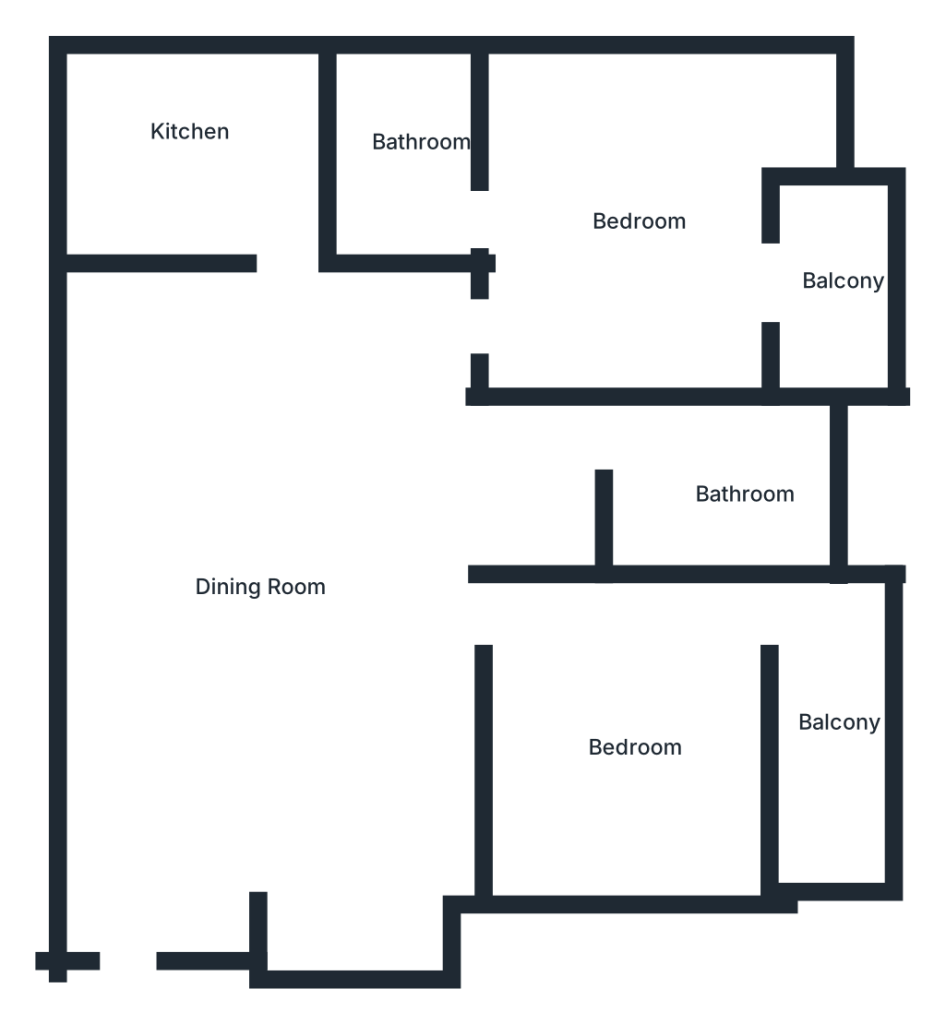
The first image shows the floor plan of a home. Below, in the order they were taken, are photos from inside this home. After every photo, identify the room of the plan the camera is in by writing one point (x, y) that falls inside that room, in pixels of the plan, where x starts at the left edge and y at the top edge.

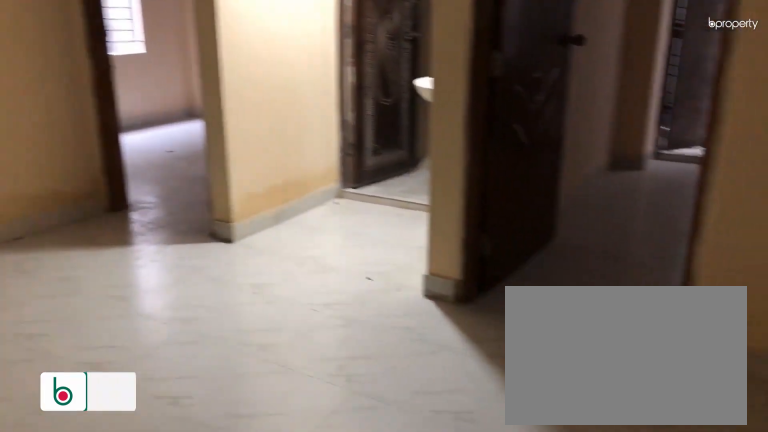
(290, 518)
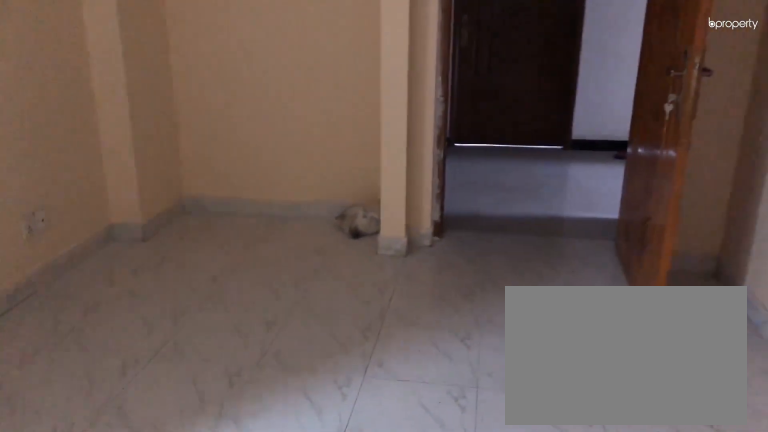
(290, 518)
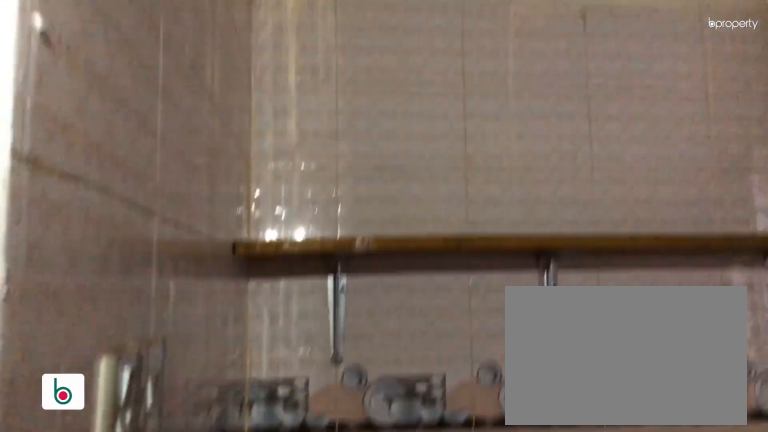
(218, 138)
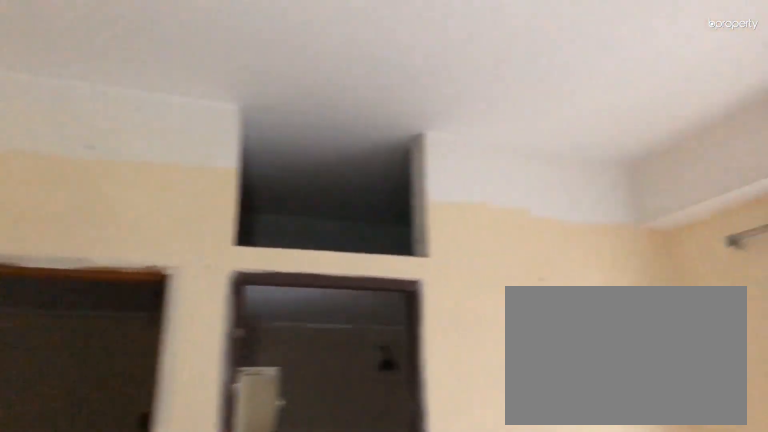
(574, 211)
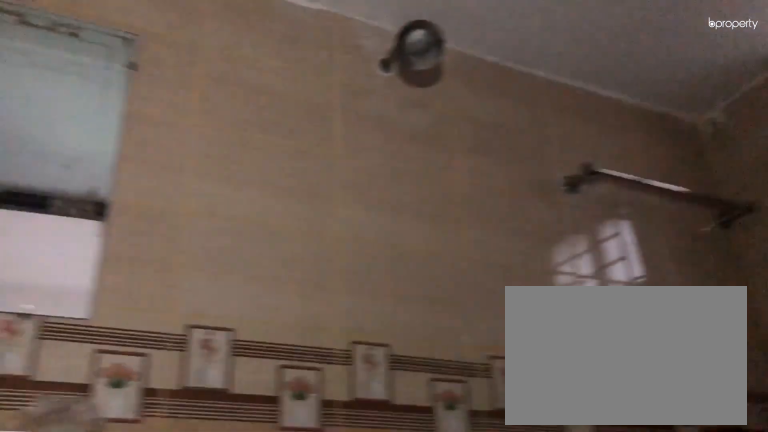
(404, 169)
